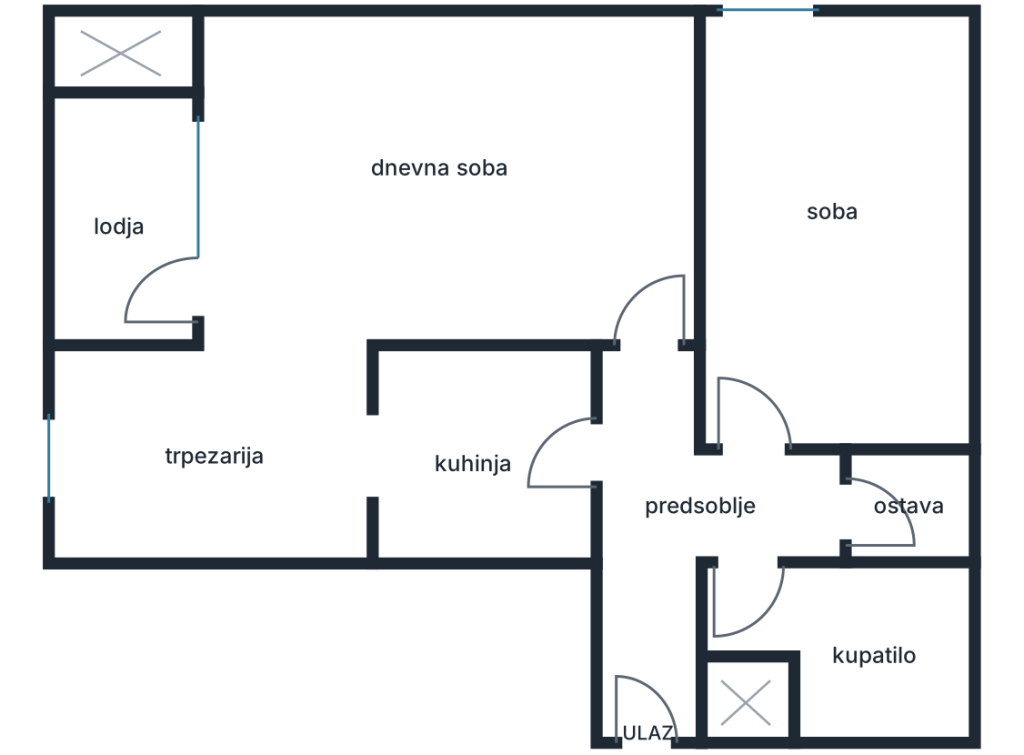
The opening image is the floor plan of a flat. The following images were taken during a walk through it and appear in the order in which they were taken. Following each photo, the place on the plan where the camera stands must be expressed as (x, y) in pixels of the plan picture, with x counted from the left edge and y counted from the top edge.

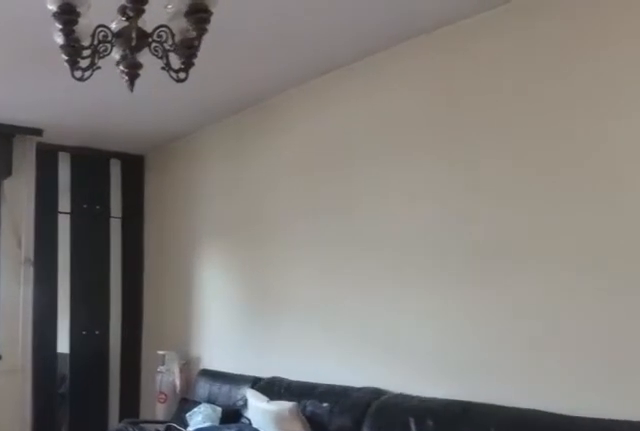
(615, 279)
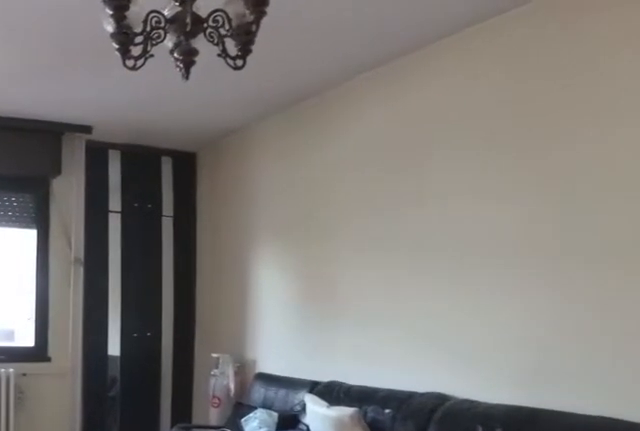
(594, 276)
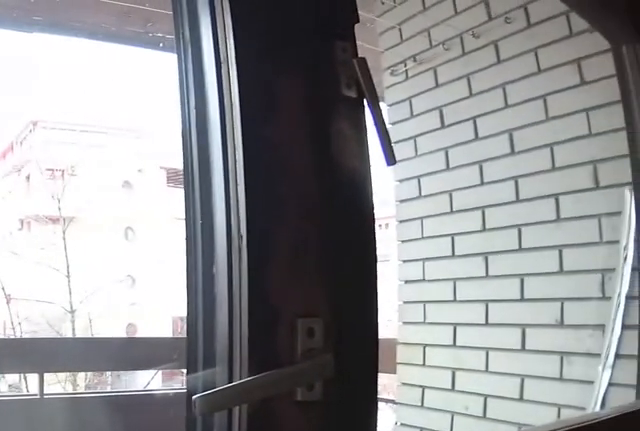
(243, 235)
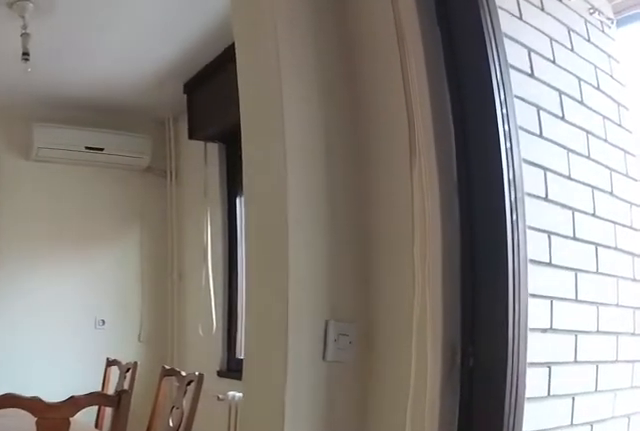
(248, 220)
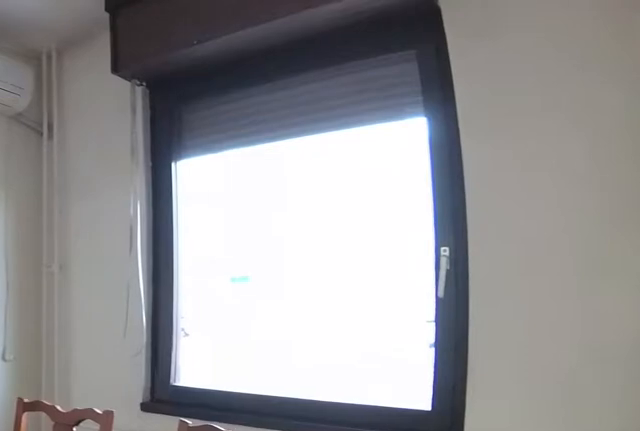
(247, 327)
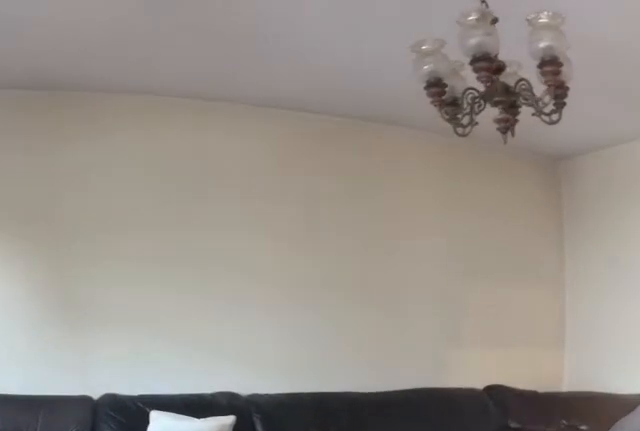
(261, 319)
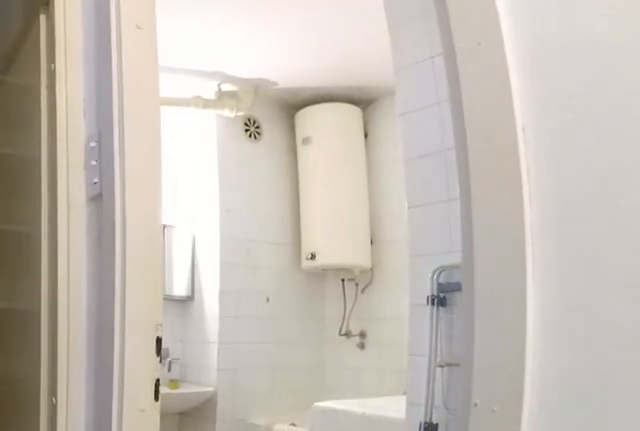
(604, 491)
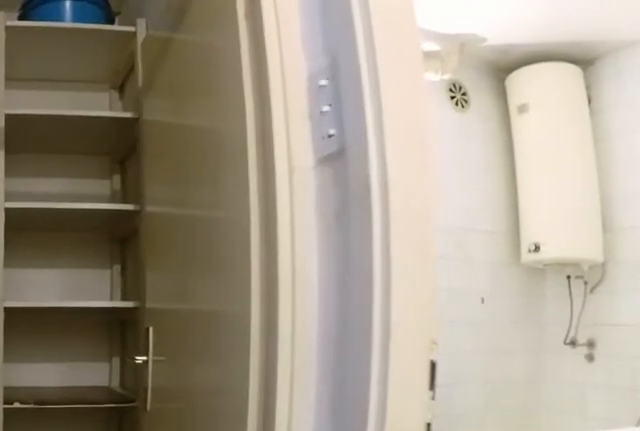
(687, 493)
